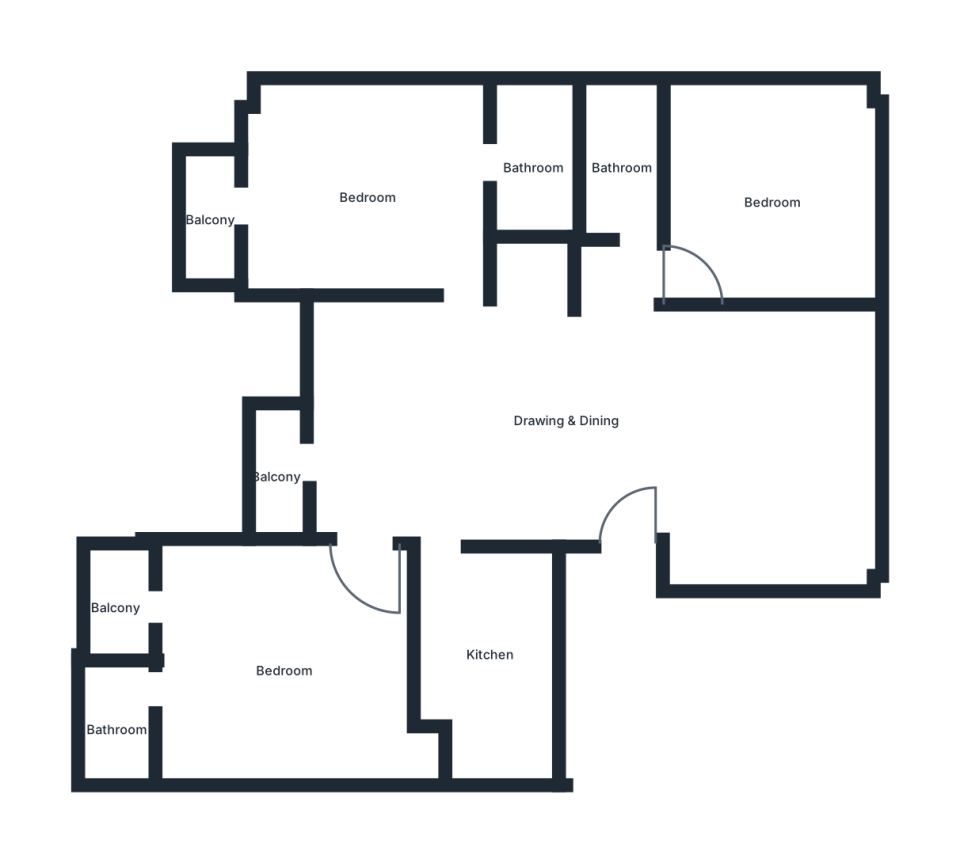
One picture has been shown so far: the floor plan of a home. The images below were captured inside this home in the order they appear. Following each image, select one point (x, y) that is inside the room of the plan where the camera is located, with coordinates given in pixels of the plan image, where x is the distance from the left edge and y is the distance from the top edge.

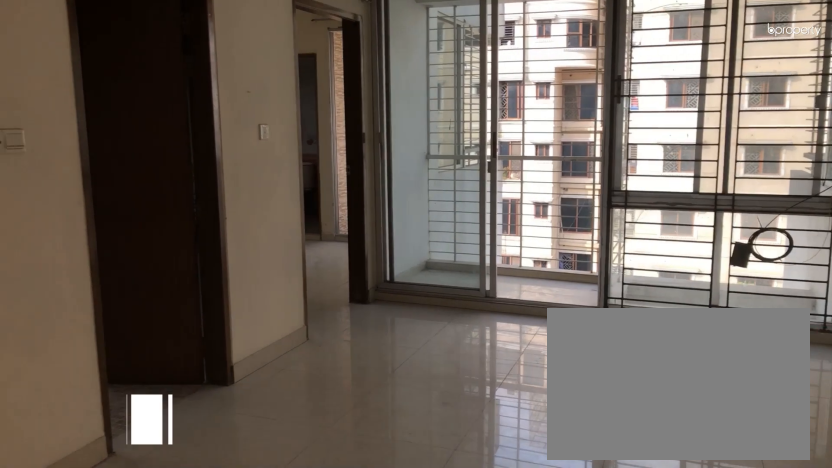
(568, 424)
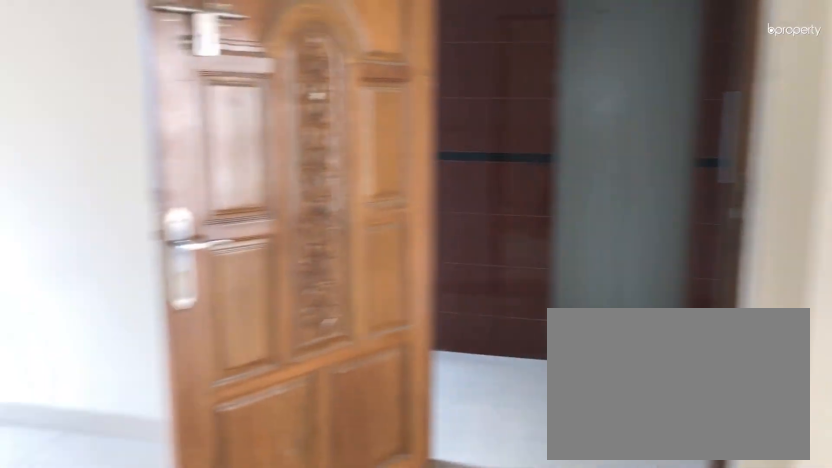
(568, 424)
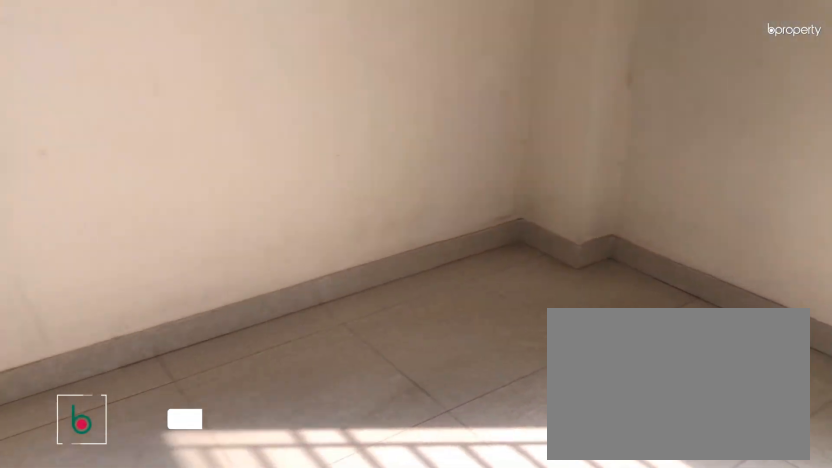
(774, 201)
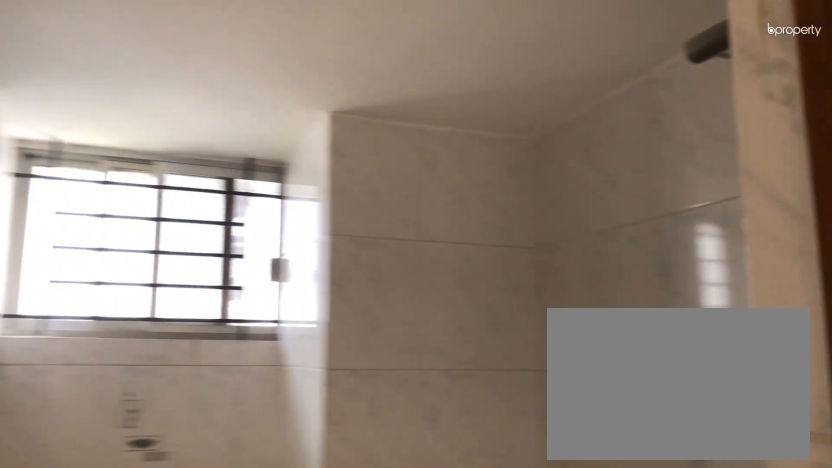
(623, 166)
